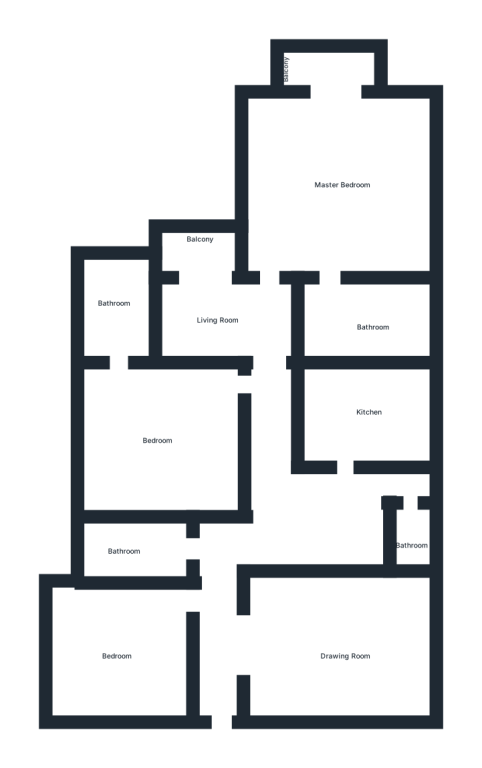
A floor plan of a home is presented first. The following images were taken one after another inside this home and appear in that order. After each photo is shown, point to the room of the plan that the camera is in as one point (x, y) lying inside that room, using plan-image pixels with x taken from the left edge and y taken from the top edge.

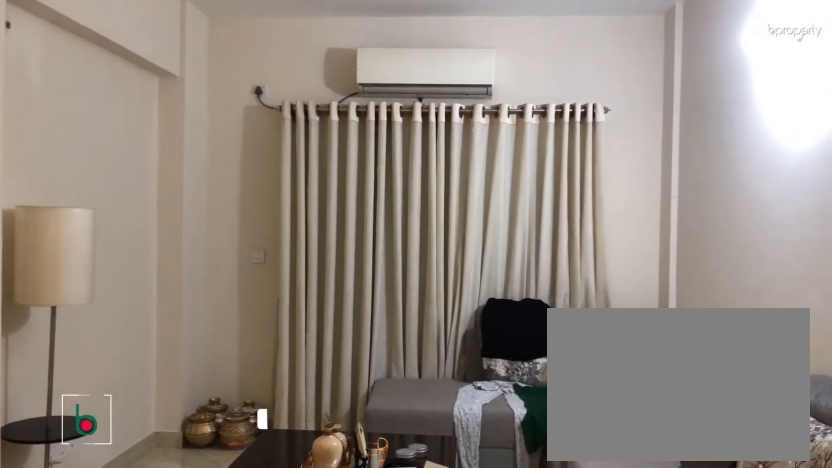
(332, 645)
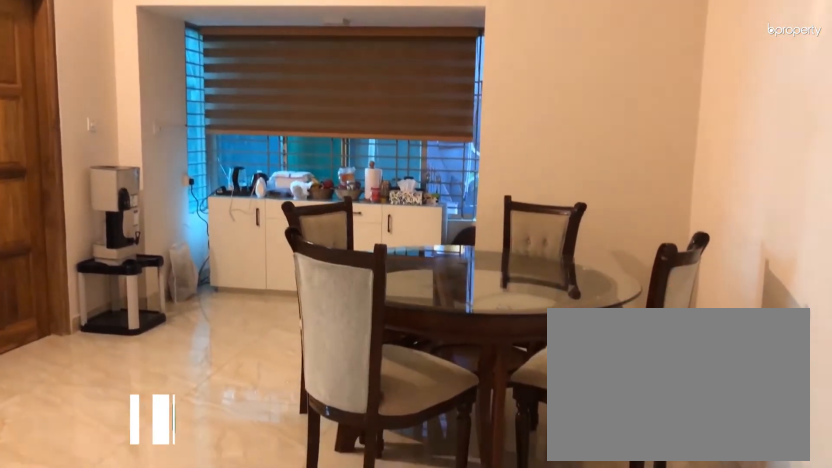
(325, 520)
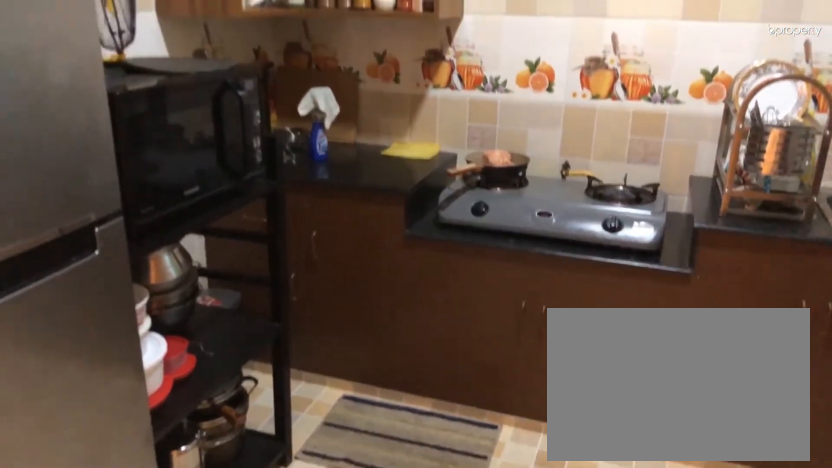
(359, 409)
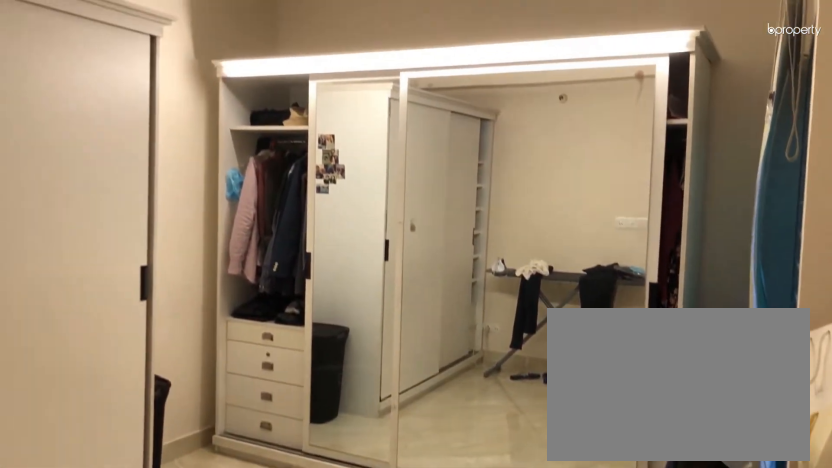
(131, 644)
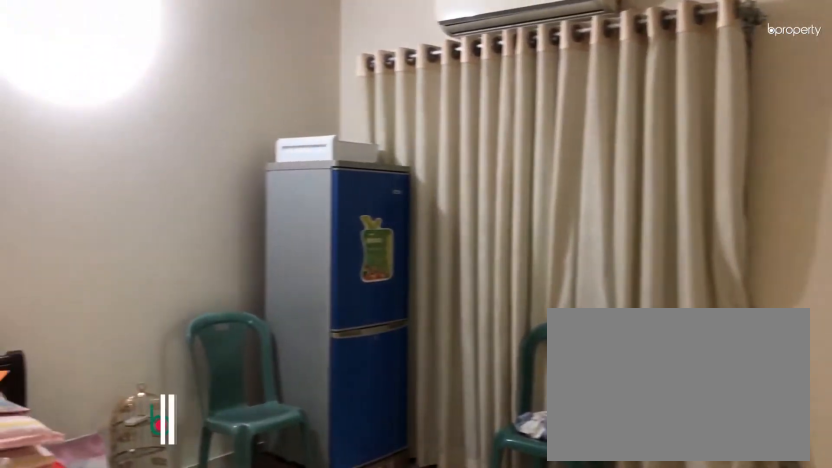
(142, 431)
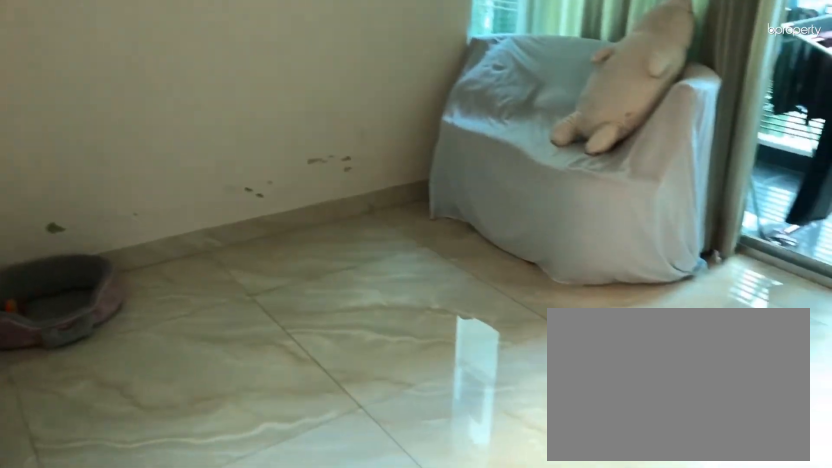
(208, 312)
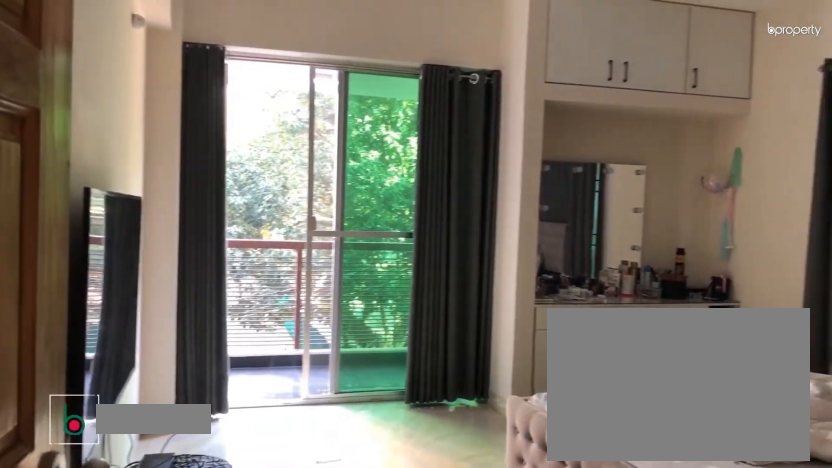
(339, 181)
